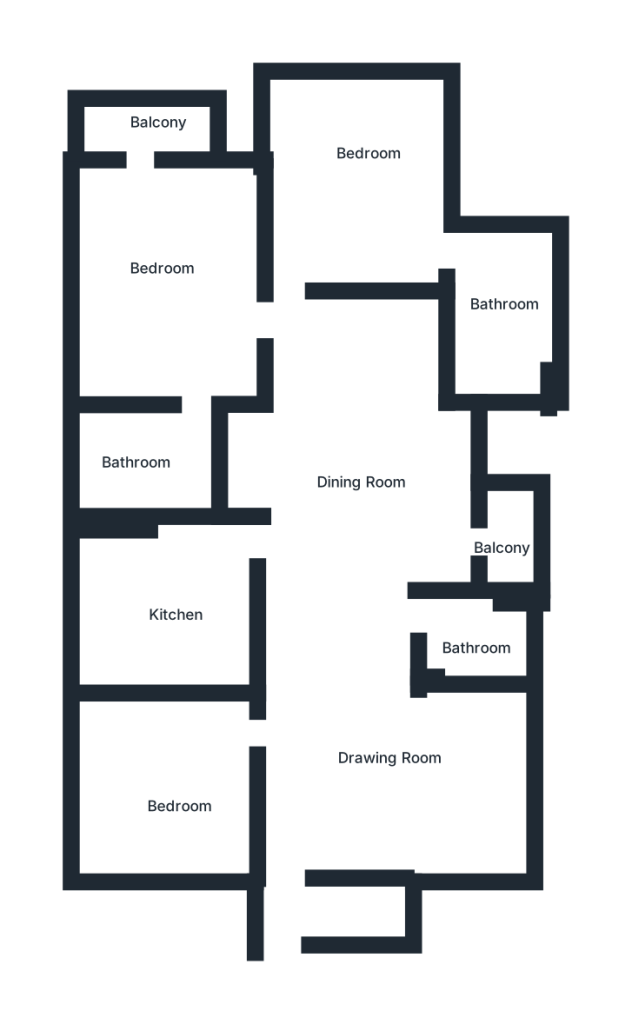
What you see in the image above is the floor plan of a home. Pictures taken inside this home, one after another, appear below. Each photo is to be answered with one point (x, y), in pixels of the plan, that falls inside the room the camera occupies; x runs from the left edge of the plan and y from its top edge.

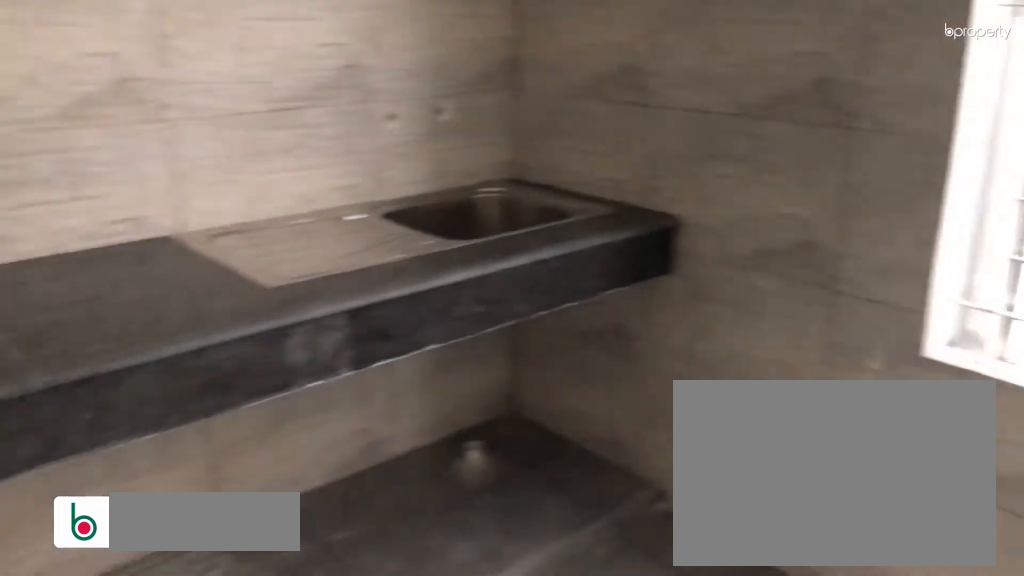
(175, 609)
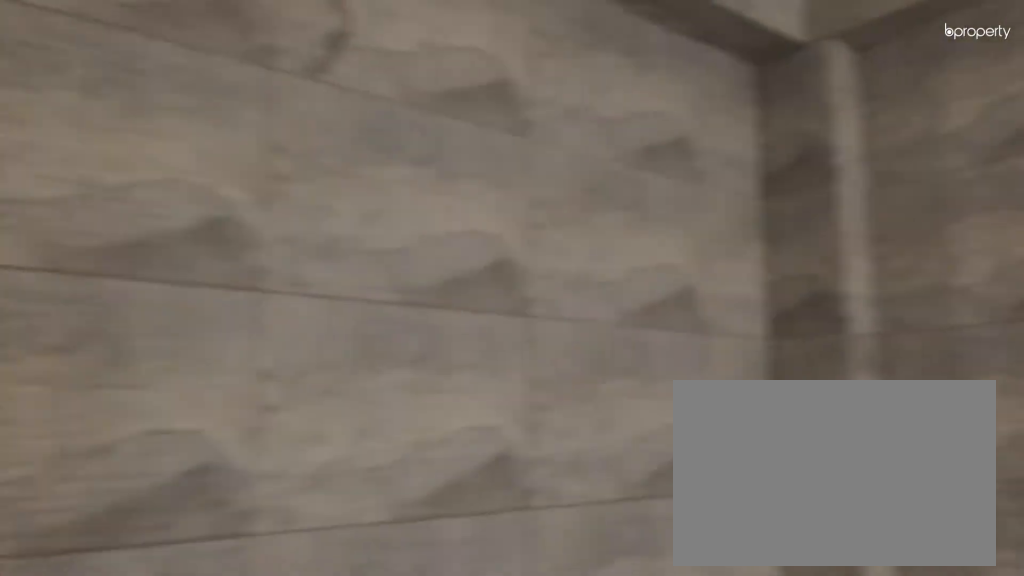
(175, 609)
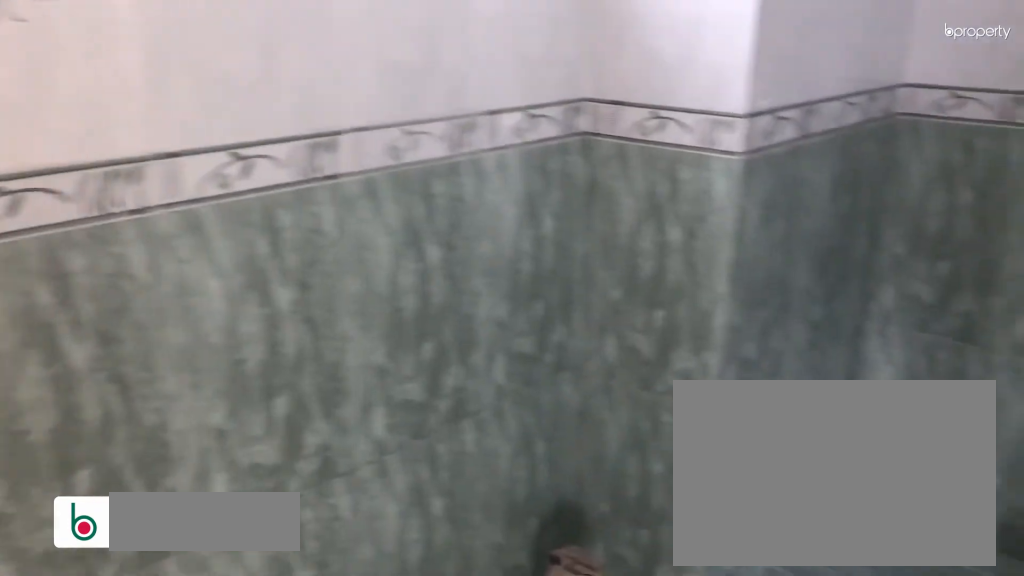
(500, 285)
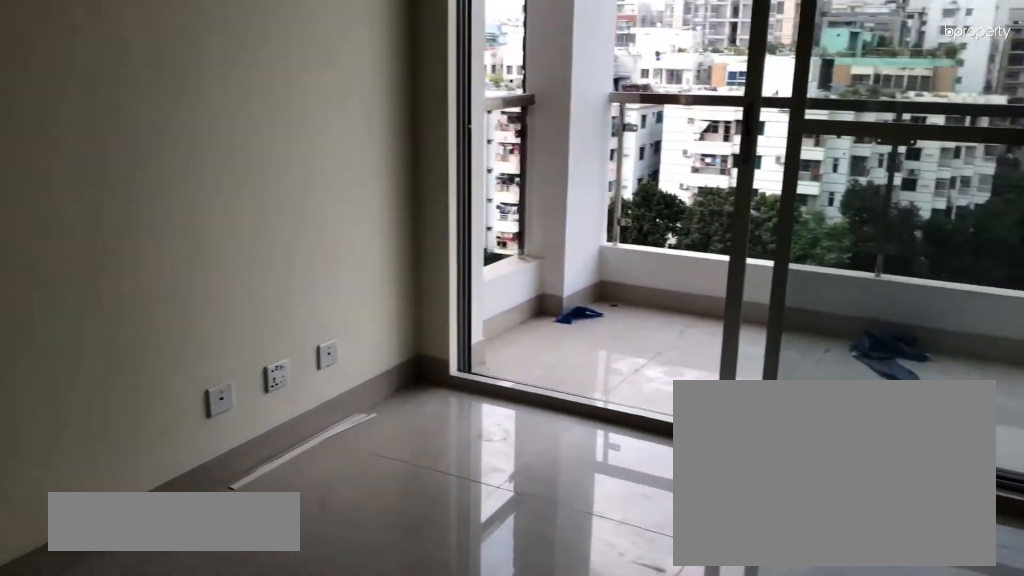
(180, 295)
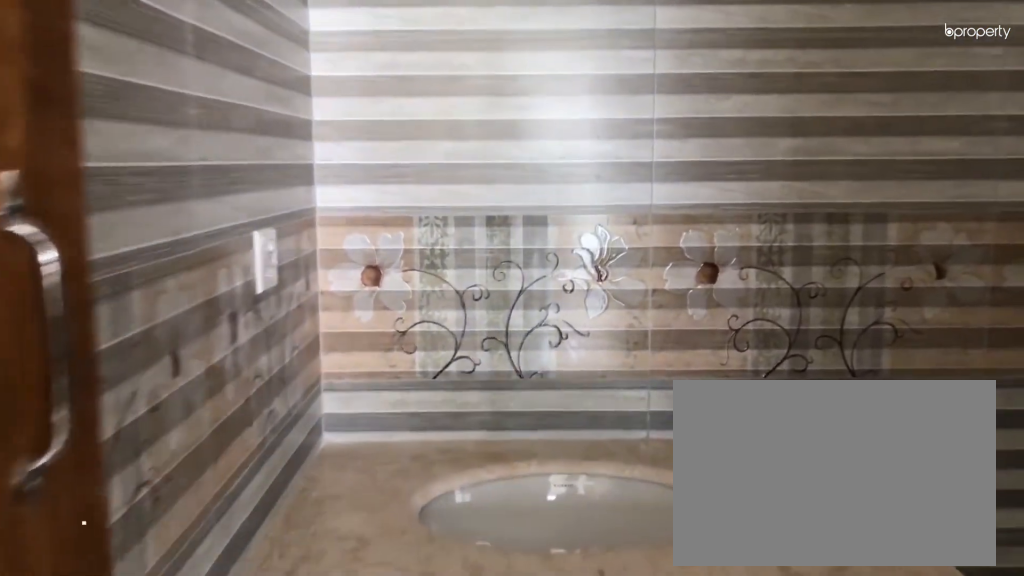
(162, 474)
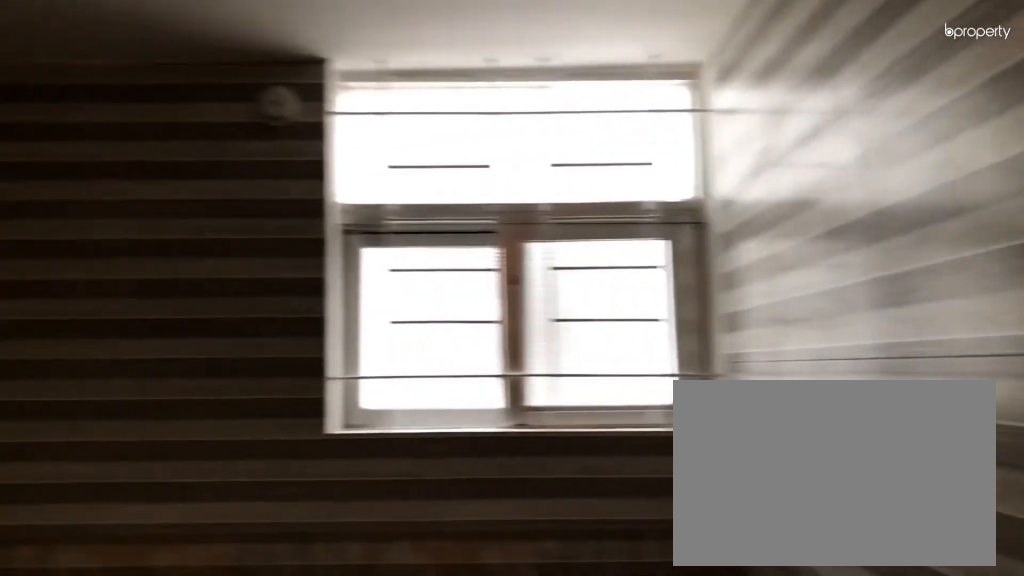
(162, 474)
